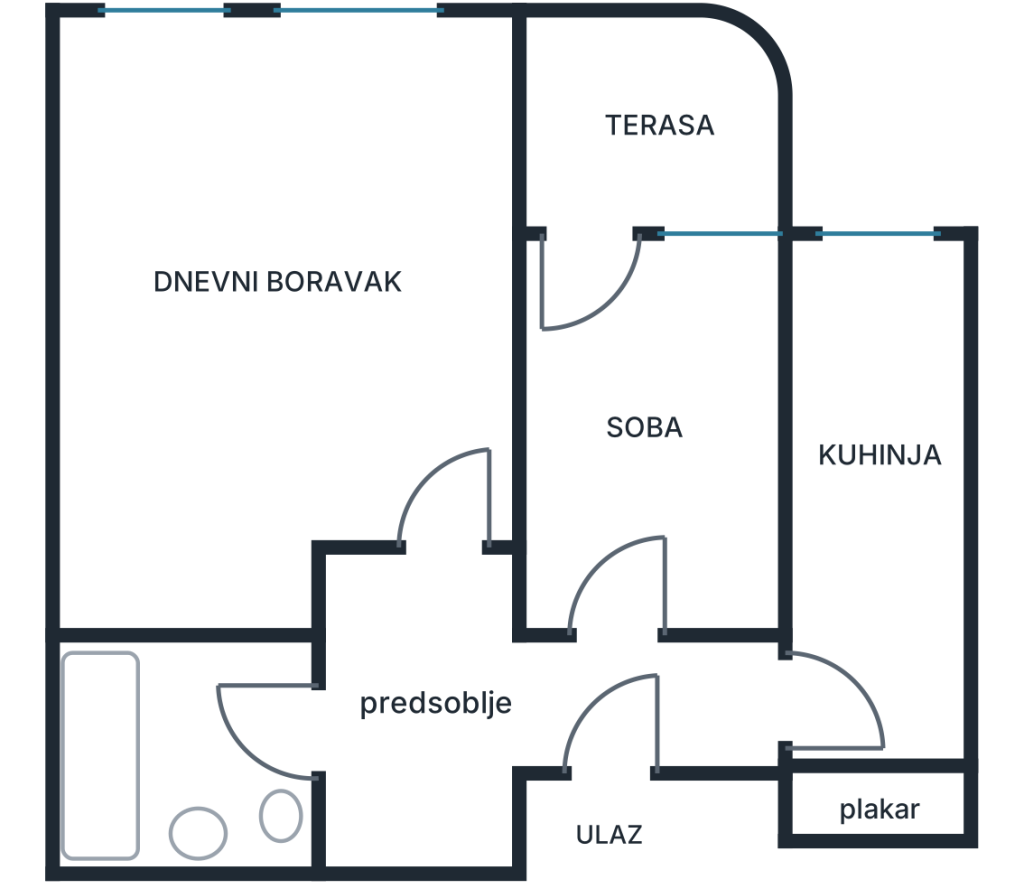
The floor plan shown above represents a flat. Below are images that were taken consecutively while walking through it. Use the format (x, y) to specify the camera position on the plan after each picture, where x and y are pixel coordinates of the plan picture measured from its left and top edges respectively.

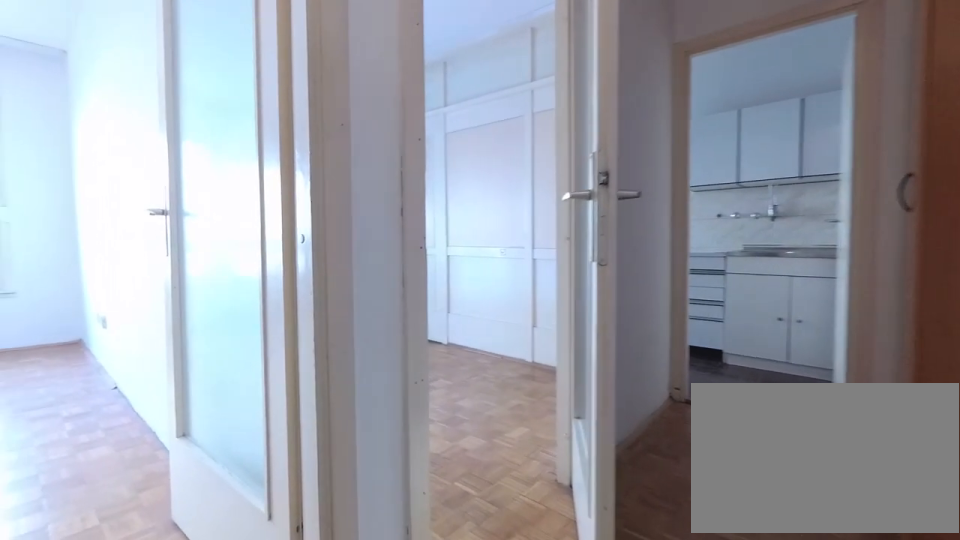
(464, 709)
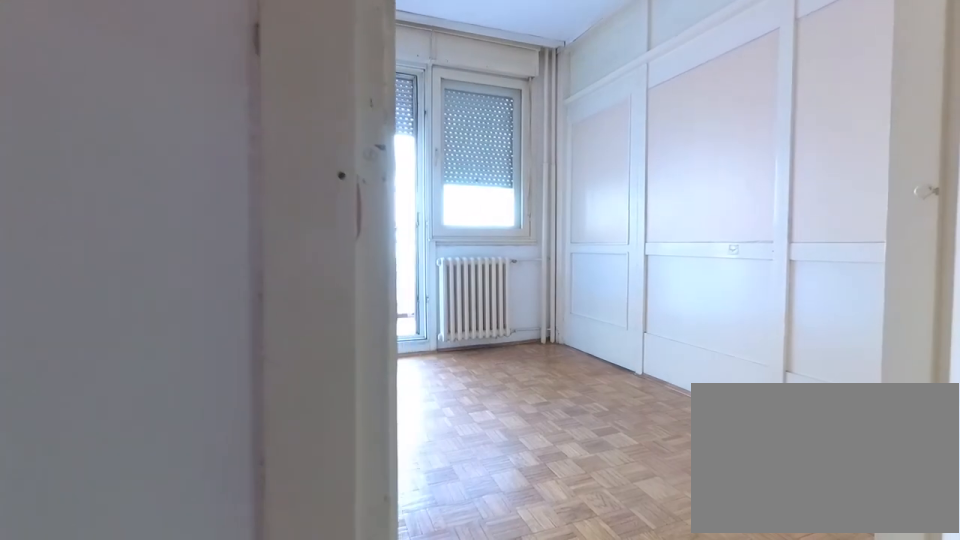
(591, 672)
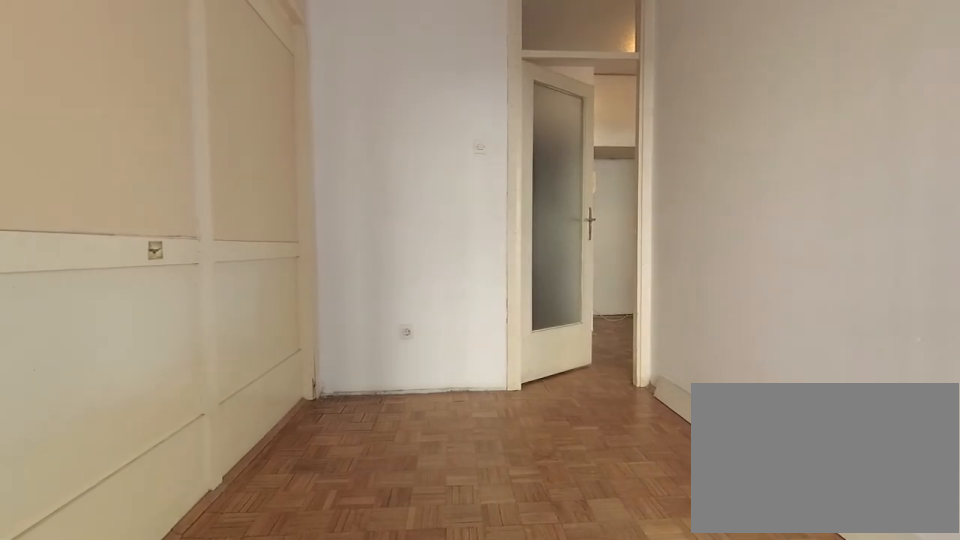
(613, 242)
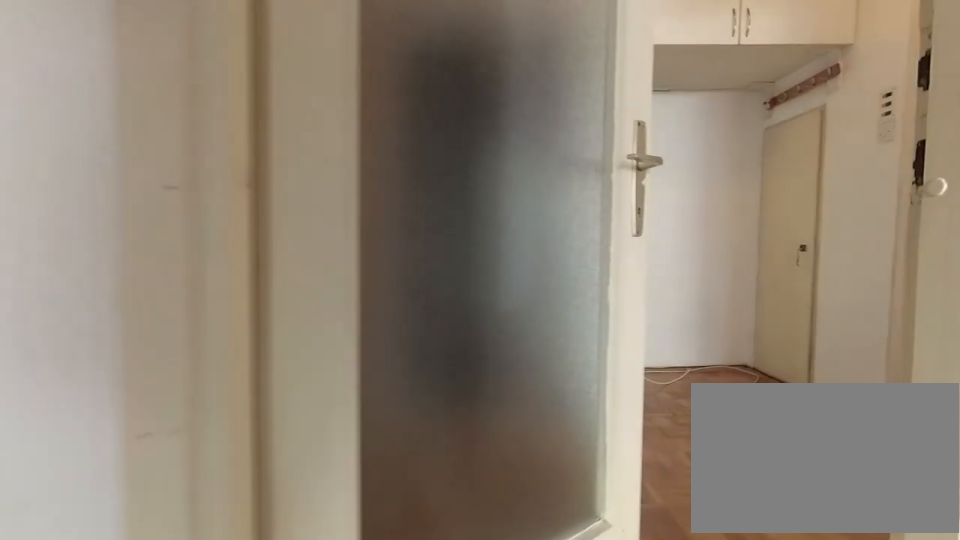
(619, 534)
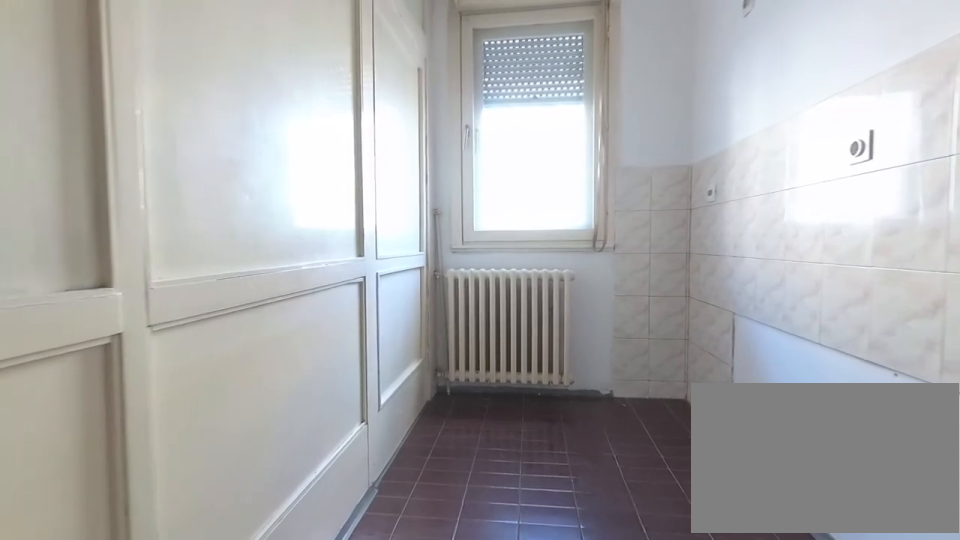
(875, 584)
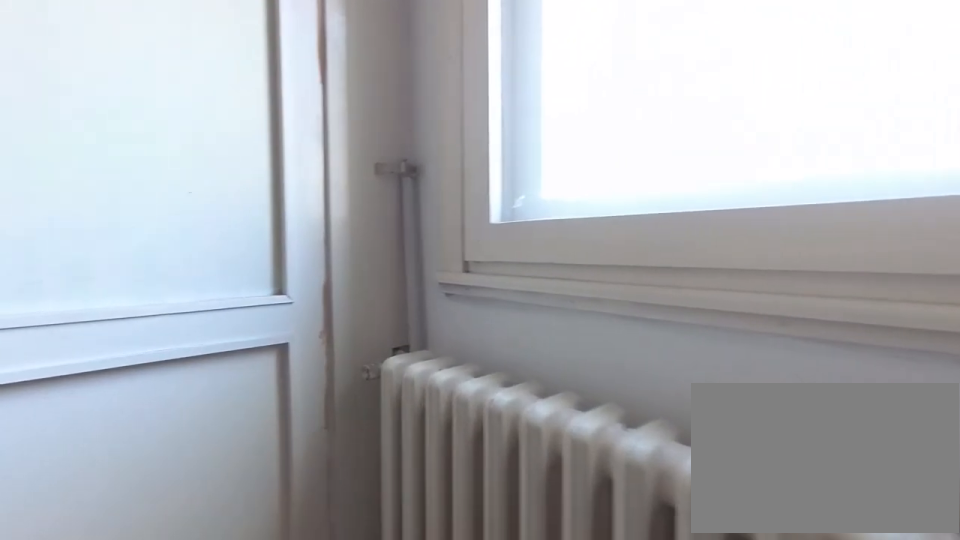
(891, 333)
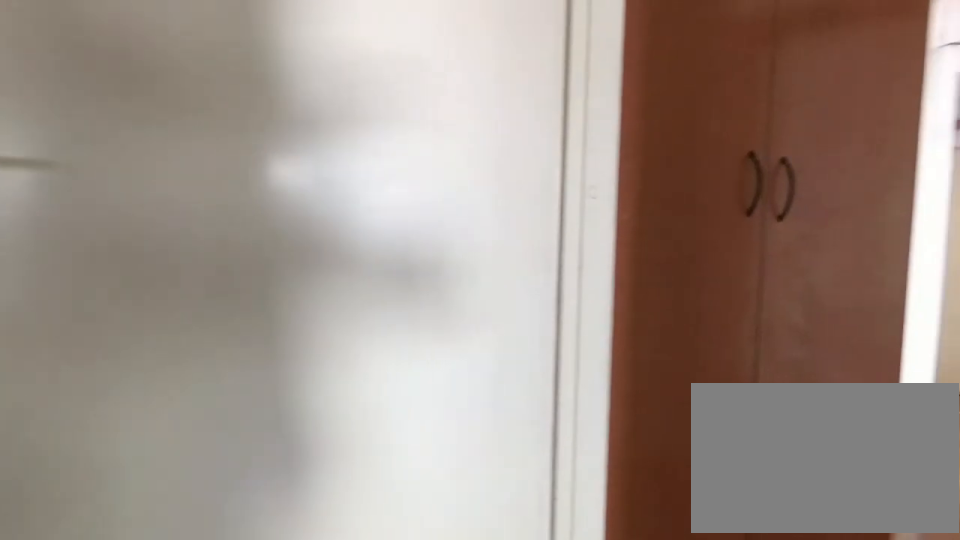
(894, 653)
